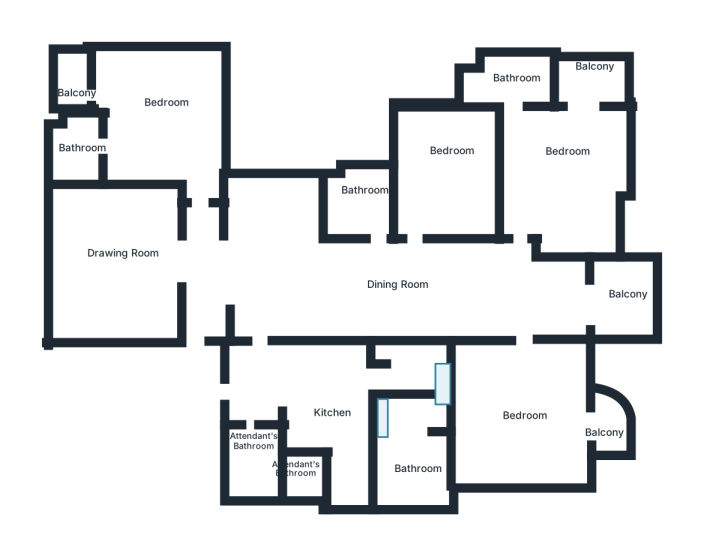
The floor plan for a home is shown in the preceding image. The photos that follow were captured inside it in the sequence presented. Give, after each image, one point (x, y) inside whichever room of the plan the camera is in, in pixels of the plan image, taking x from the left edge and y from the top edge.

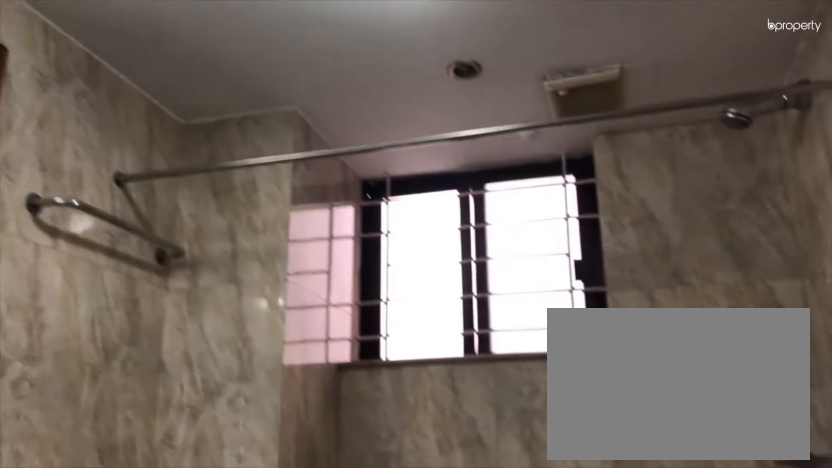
(362, 199)
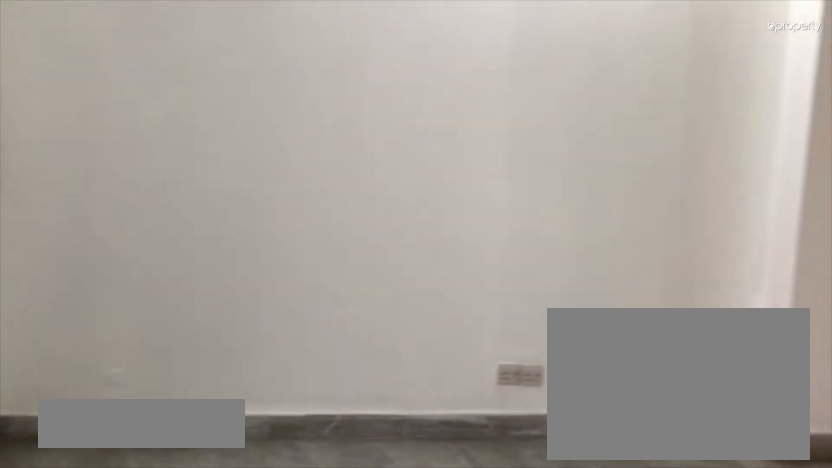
(452, 170)
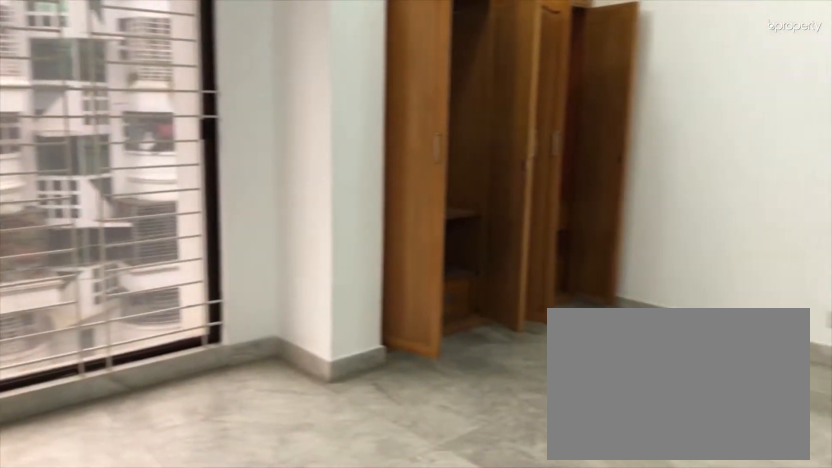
(574, 148)
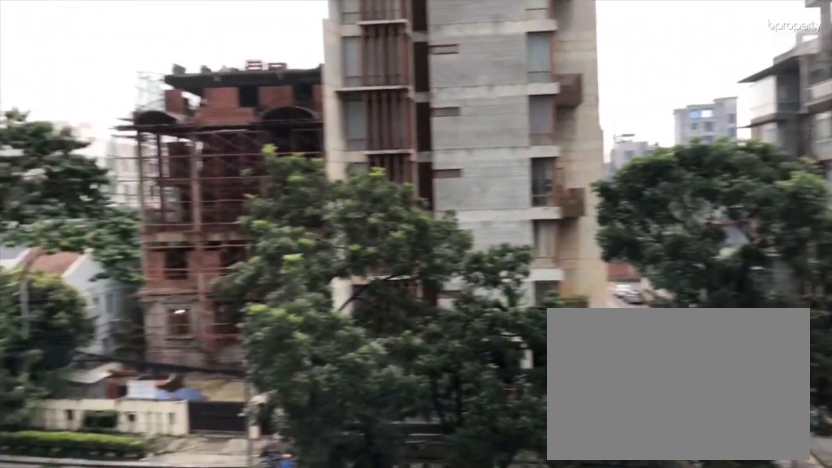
(595, 70)
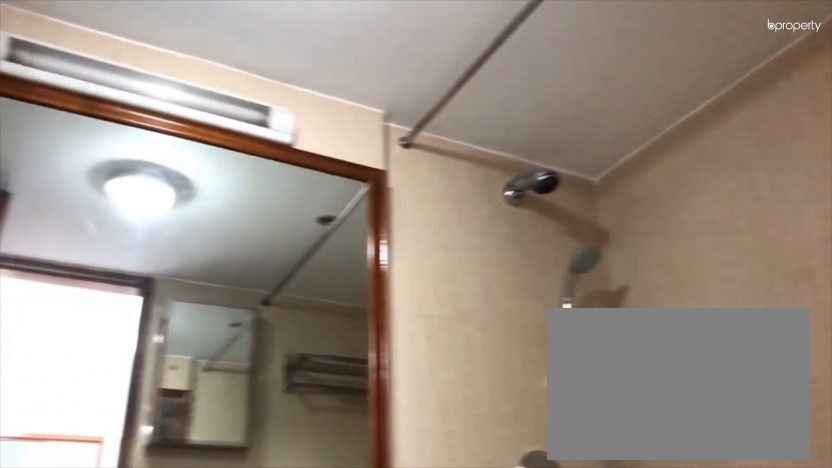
(509, 82)
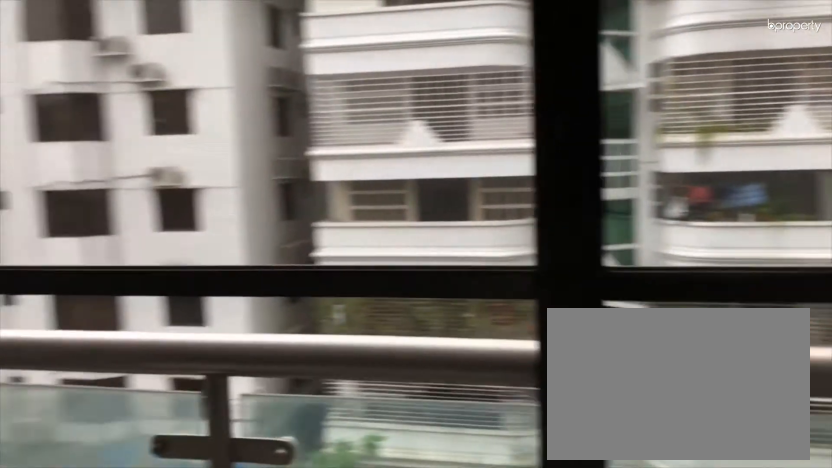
(623, 296)
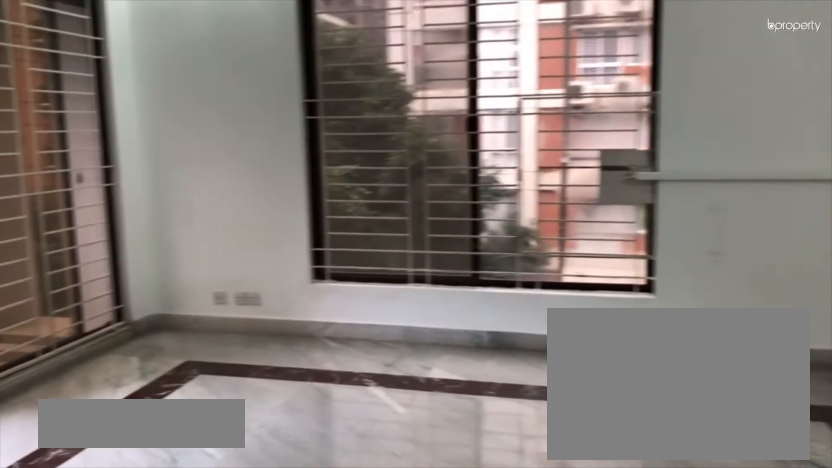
(530, 414)
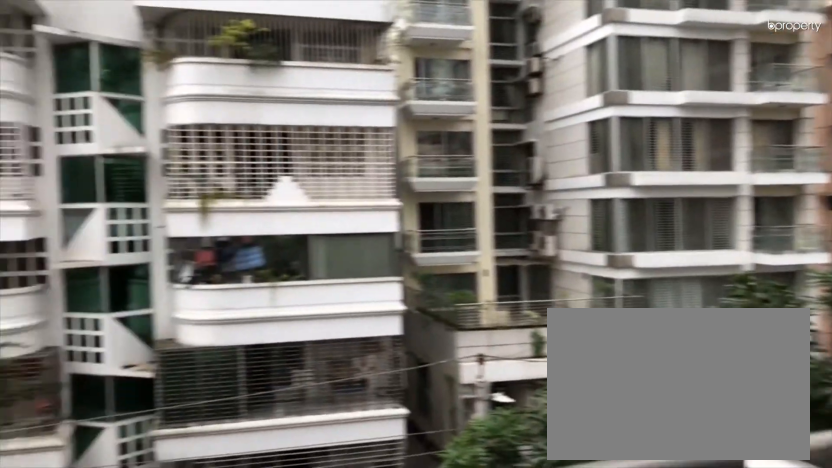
(606, 422)
